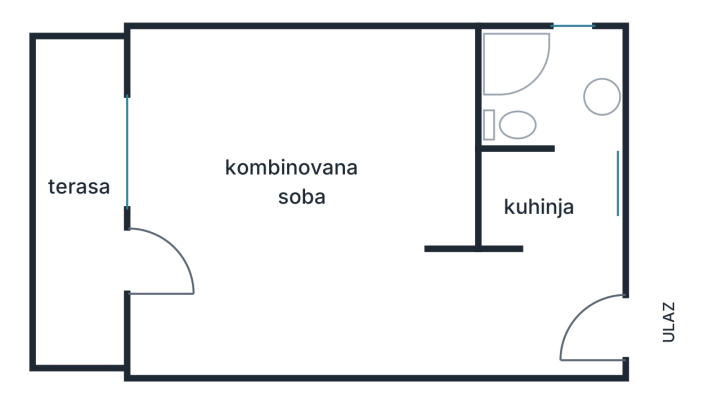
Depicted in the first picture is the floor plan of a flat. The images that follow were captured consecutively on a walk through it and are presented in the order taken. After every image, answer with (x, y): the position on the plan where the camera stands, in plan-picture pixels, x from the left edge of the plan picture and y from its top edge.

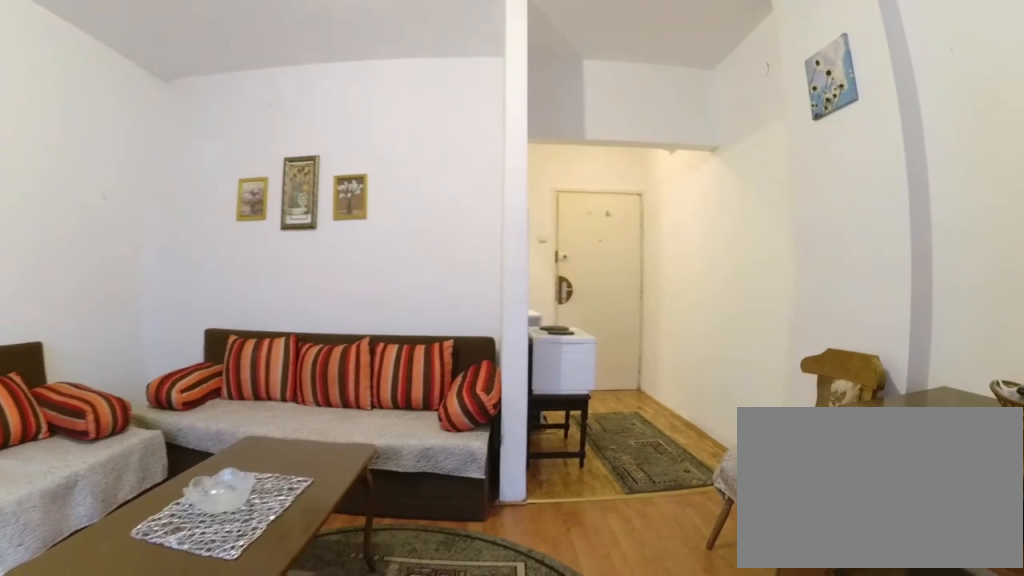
(175, 264)
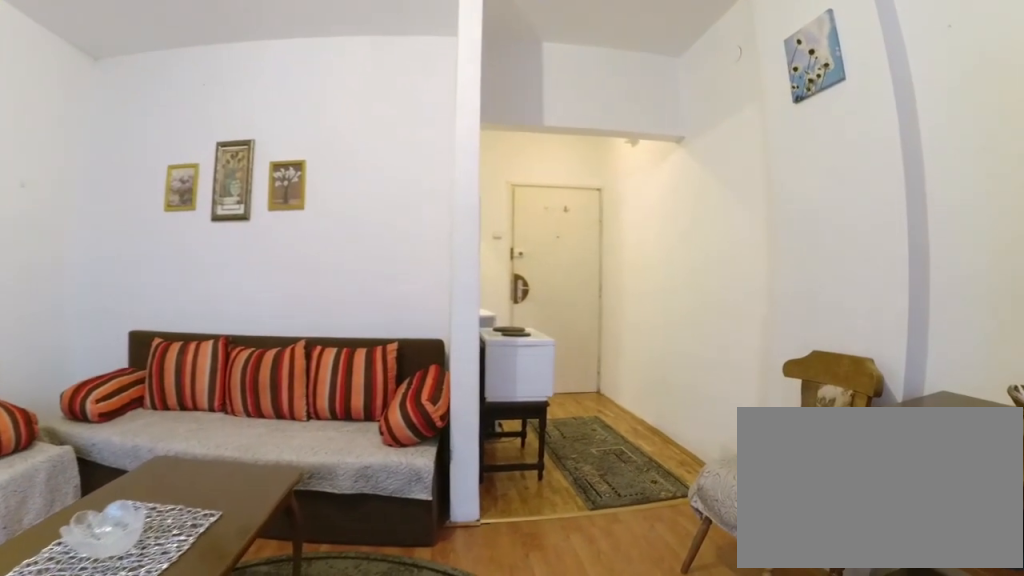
(219, 266)
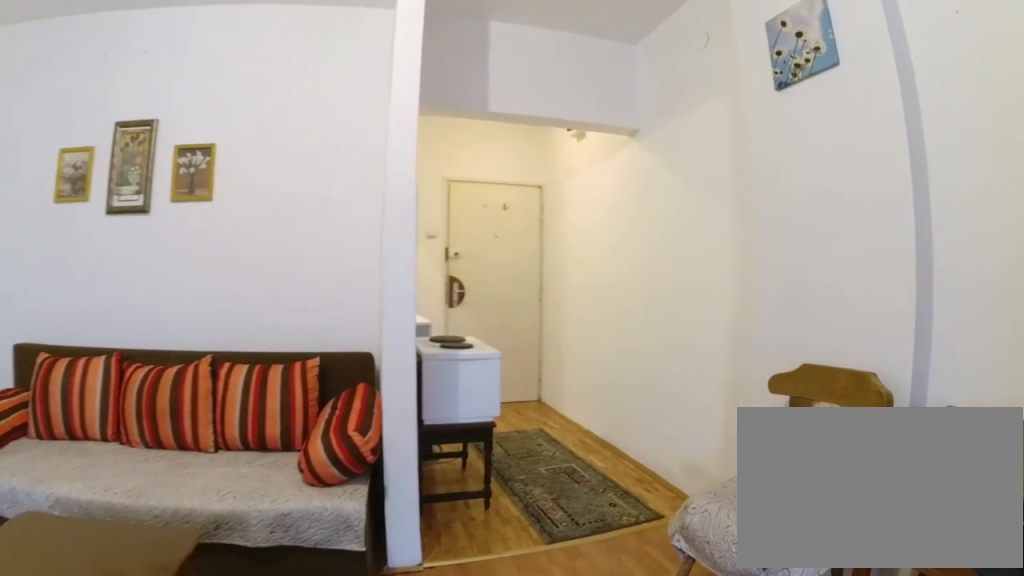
(265, 269)
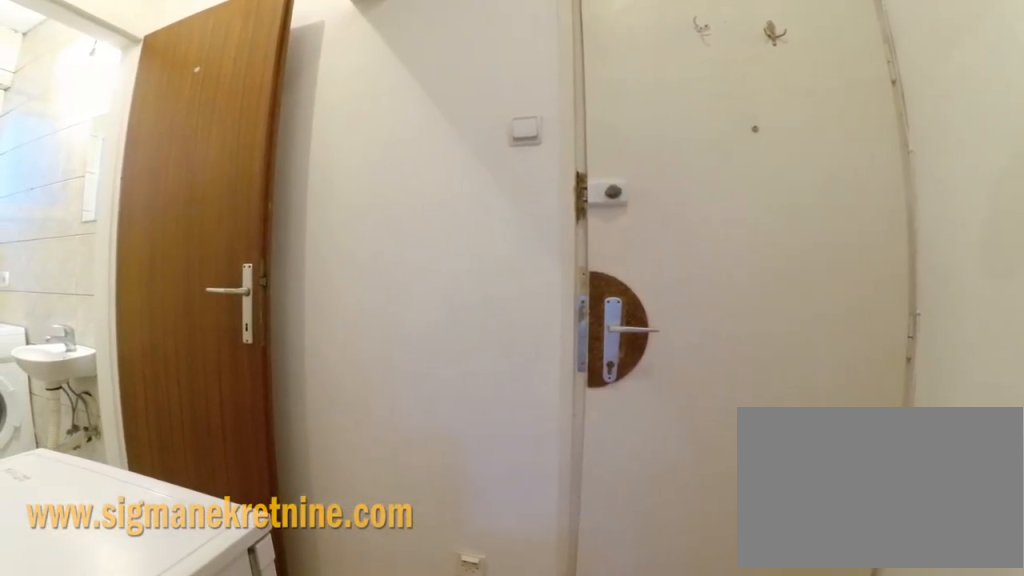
(507, 294)
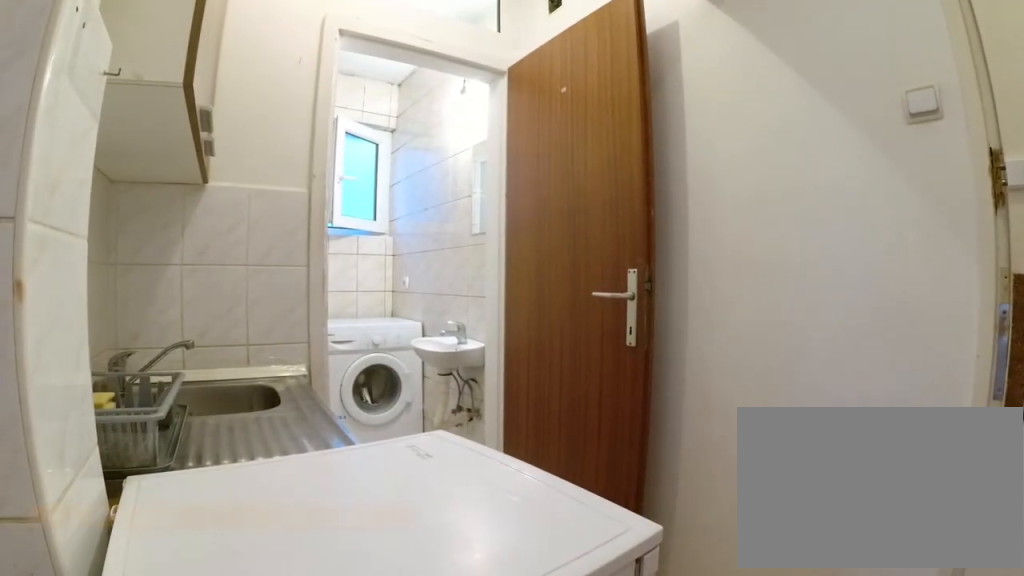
(518, 303)
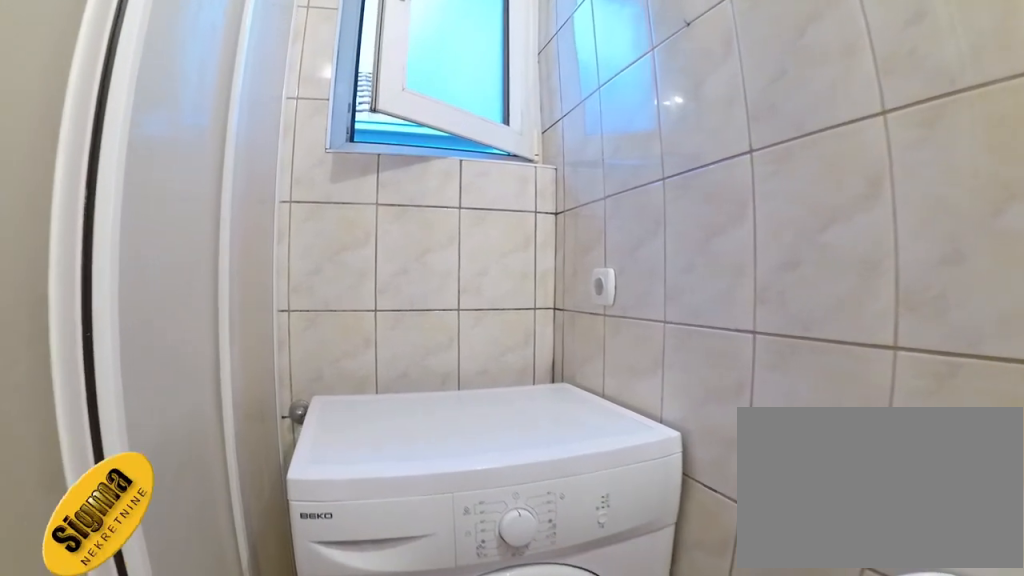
(578, 112)
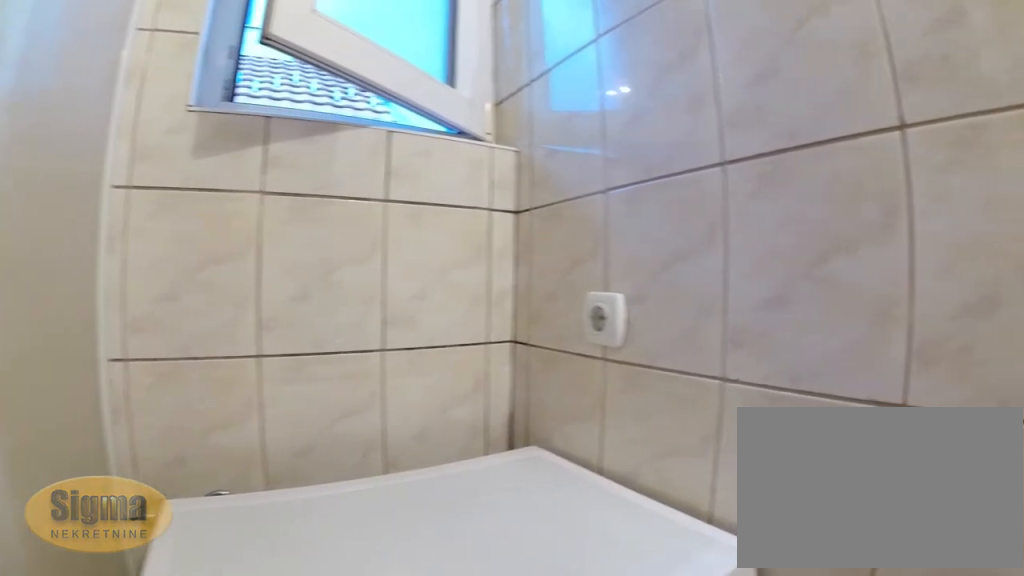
(574, 86)
